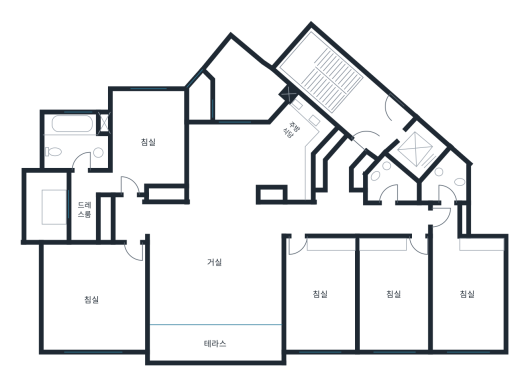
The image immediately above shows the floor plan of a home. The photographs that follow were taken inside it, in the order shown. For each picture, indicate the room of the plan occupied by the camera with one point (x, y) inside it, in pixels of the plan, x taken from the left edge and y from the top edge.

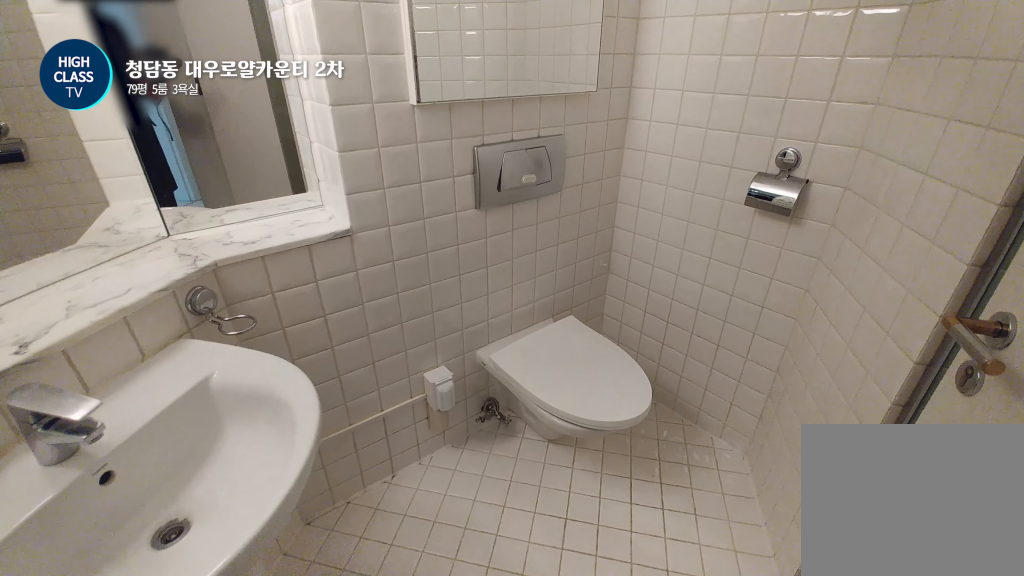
(390, 183)
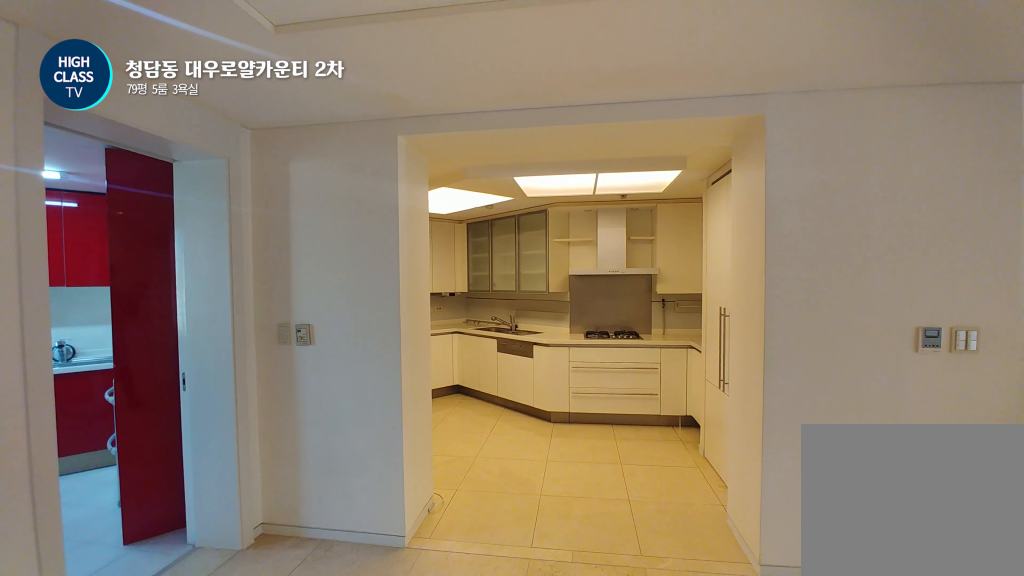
(257, 157)
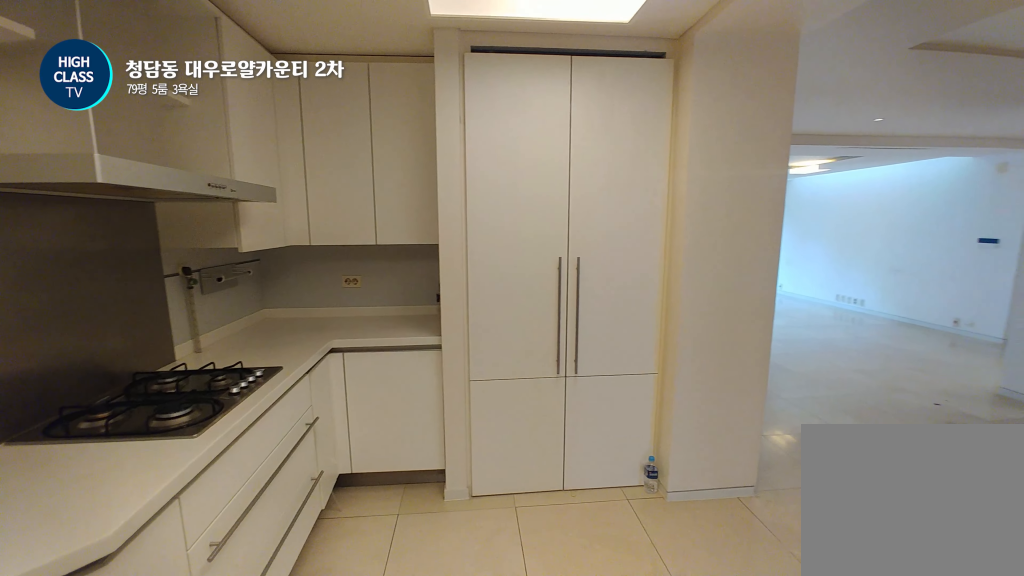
(257, 157)
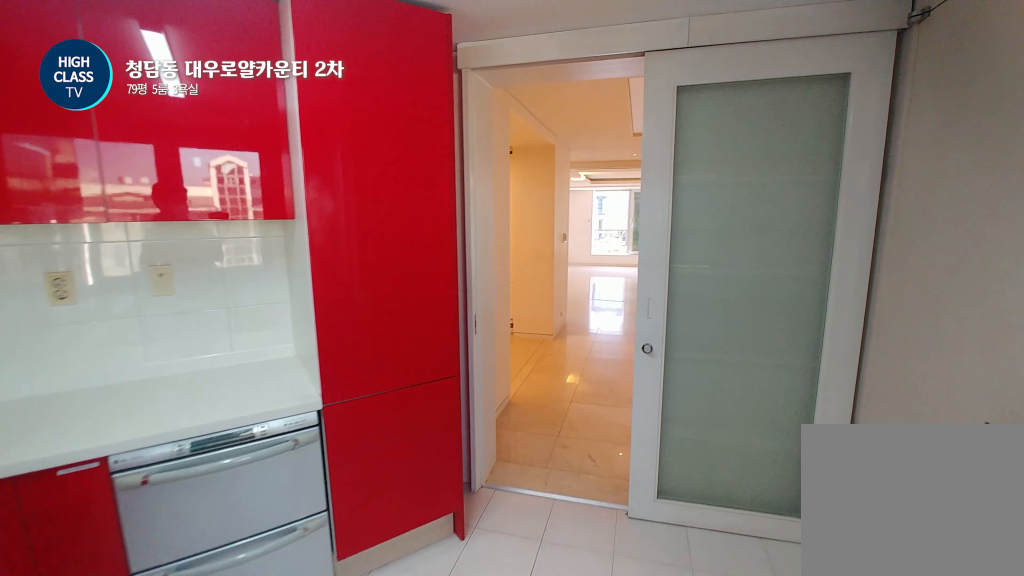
(246, 86)
